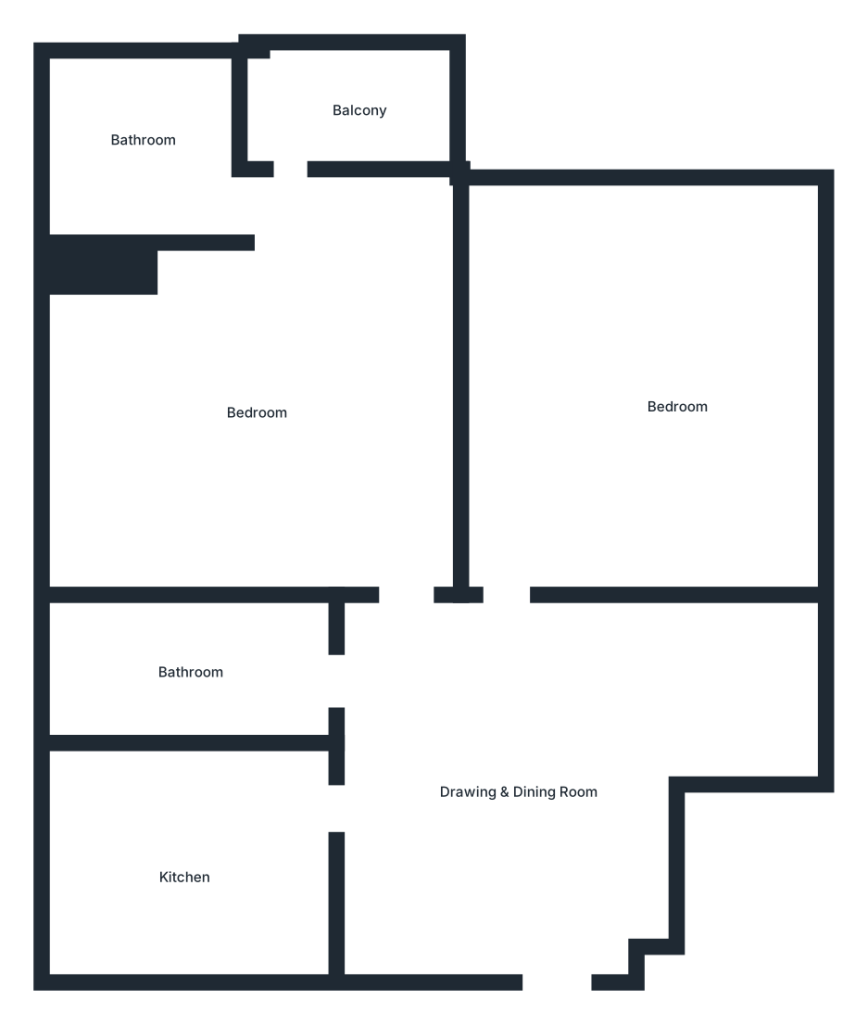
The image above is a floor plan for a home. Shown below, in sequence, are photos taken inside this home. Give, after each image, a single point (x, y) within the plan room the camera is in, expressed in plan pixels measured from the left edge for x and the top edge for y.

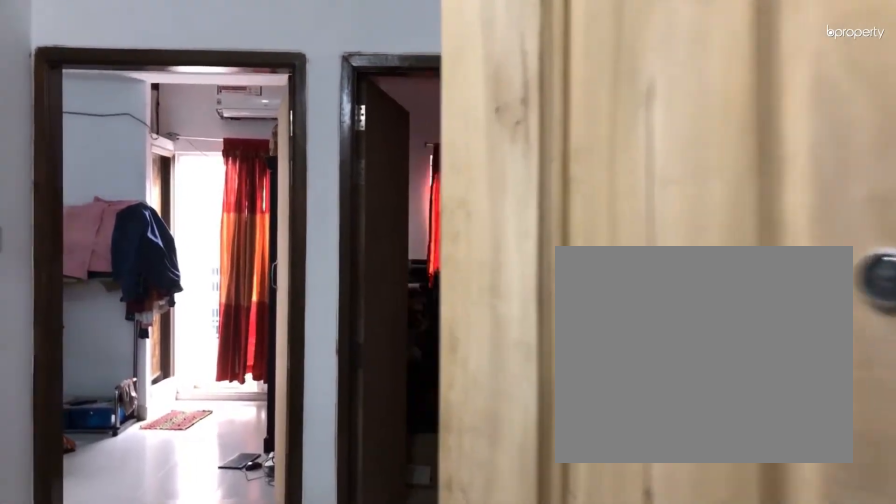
(561, 951)
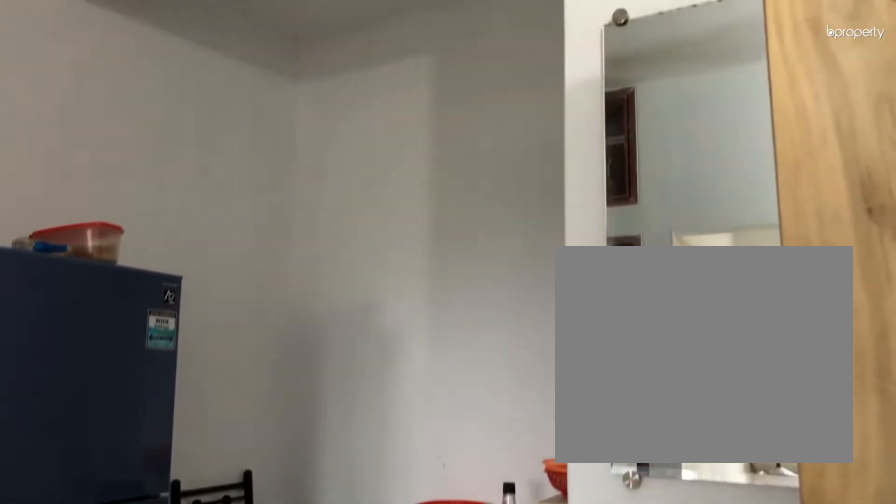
(507, 751)
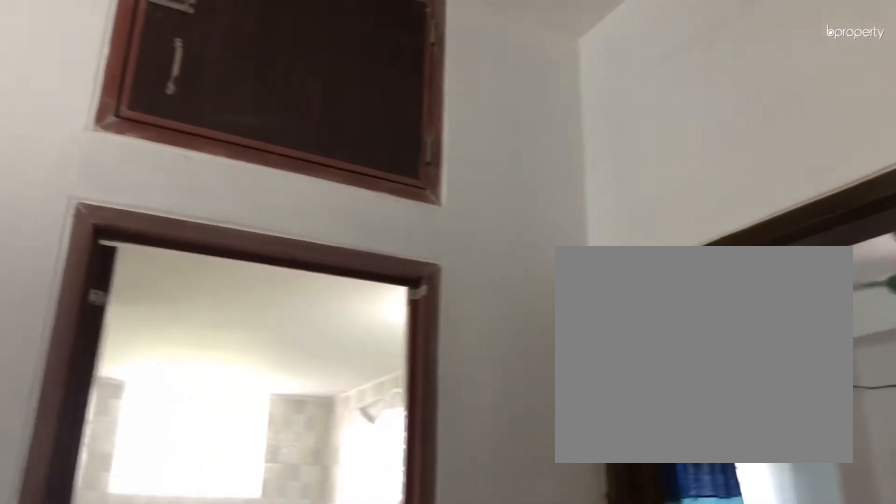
(506, 751)
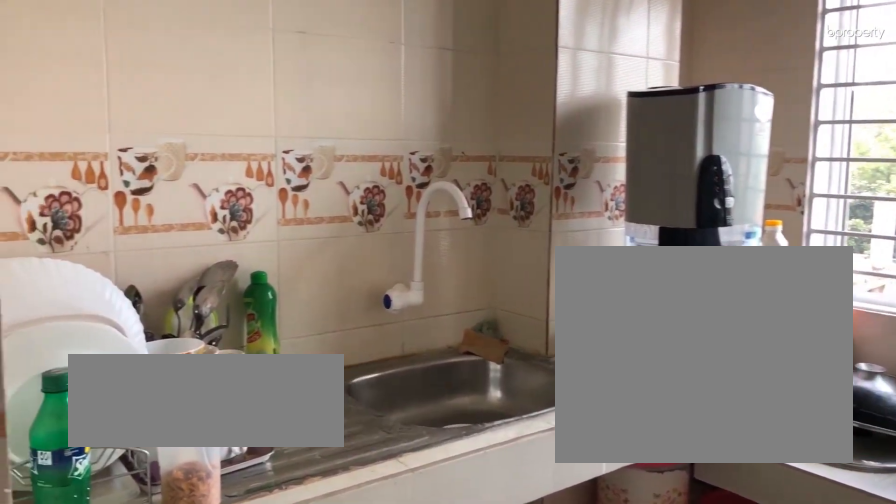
(175, 849)
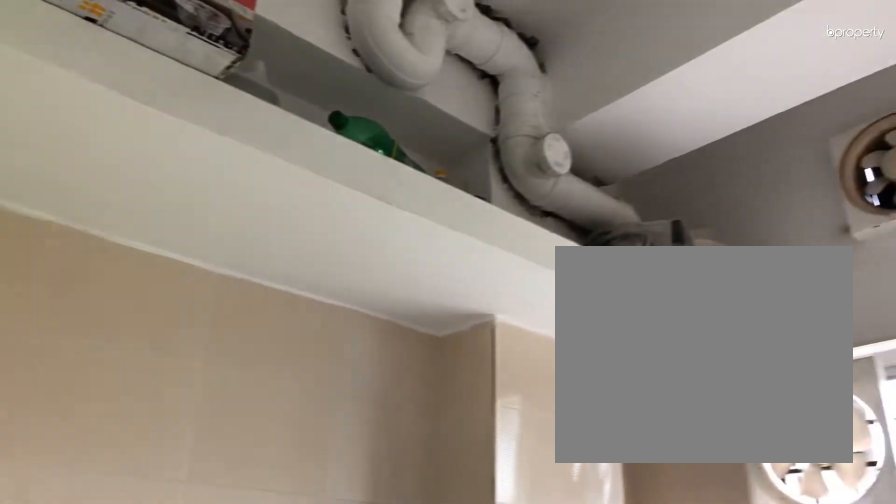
(175, 849)
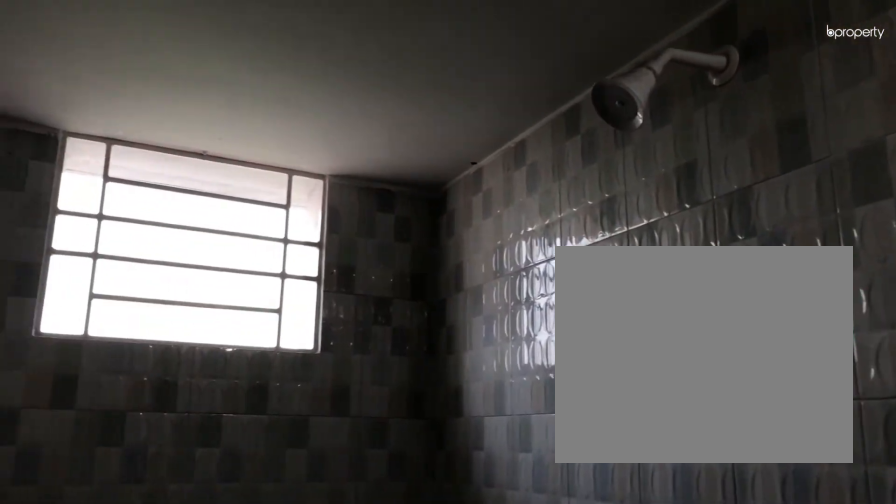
(205, 667)
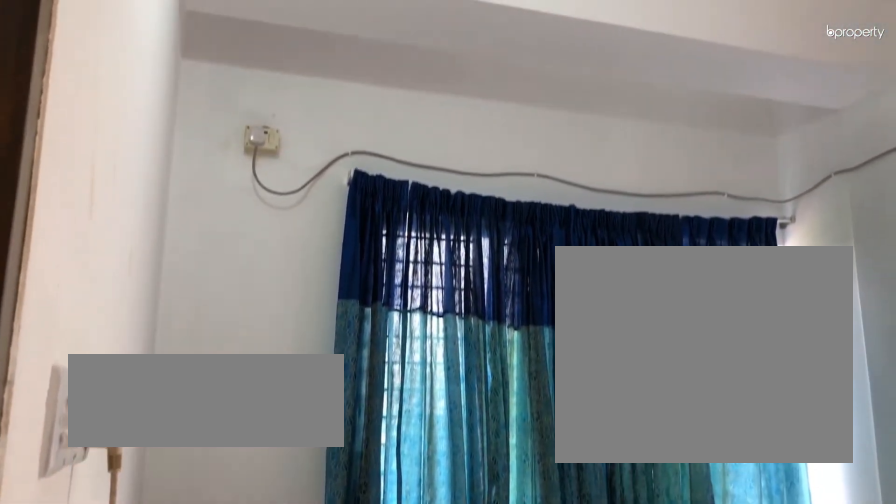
(252, 407)
